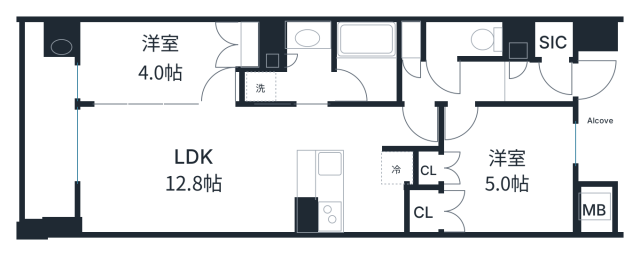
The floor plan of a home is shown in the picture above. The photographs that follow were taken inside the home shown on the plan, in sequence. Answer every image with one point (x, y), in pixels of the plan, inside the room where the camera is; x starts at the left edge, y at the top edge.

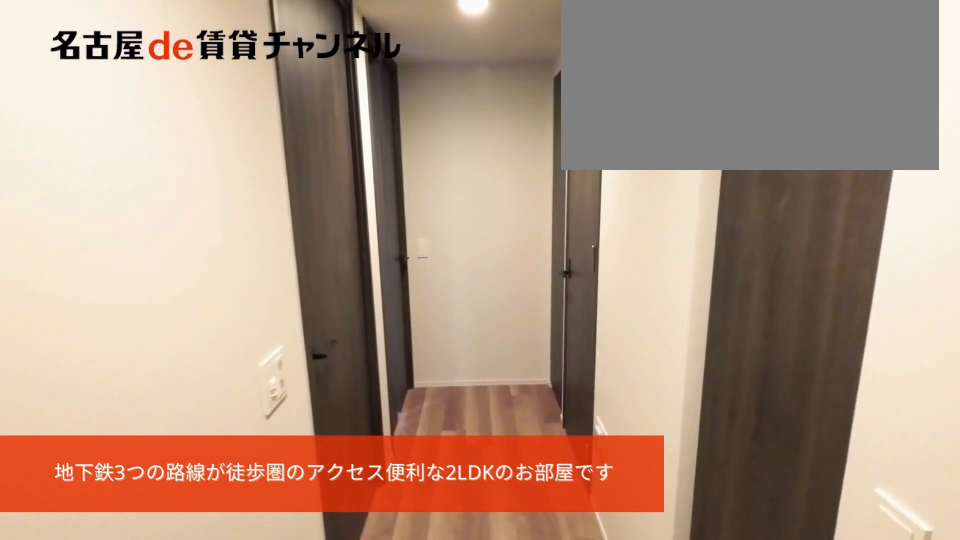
(555, 81)
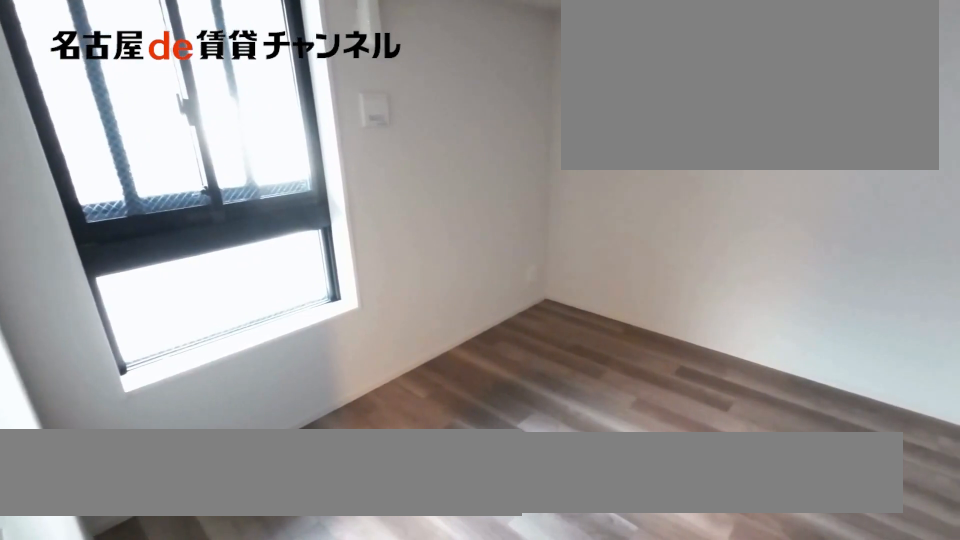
(506, 167)
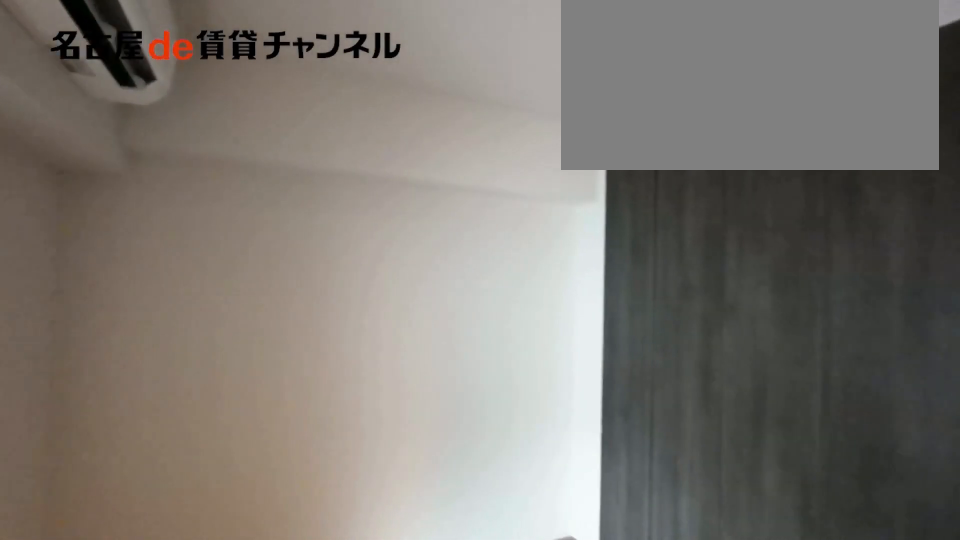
(506, 167)
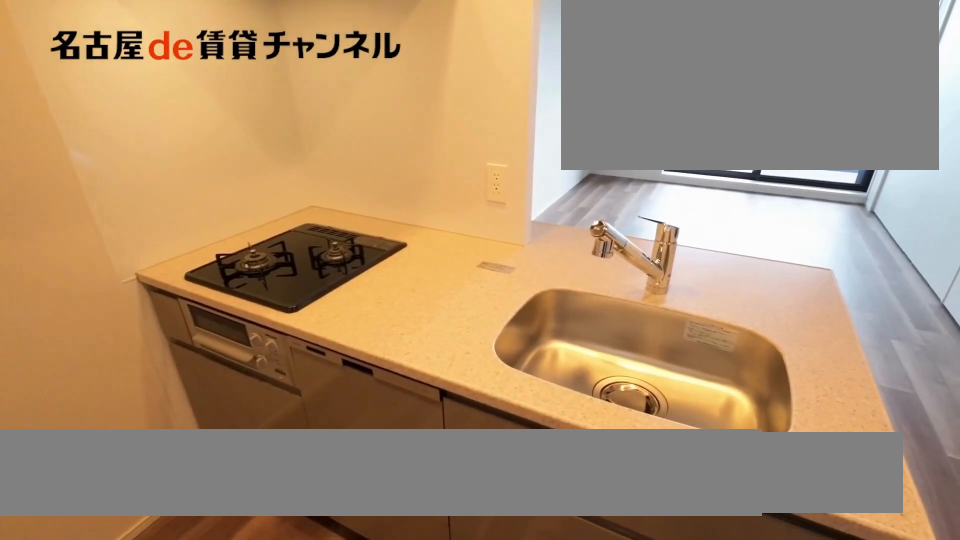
(347, 191)
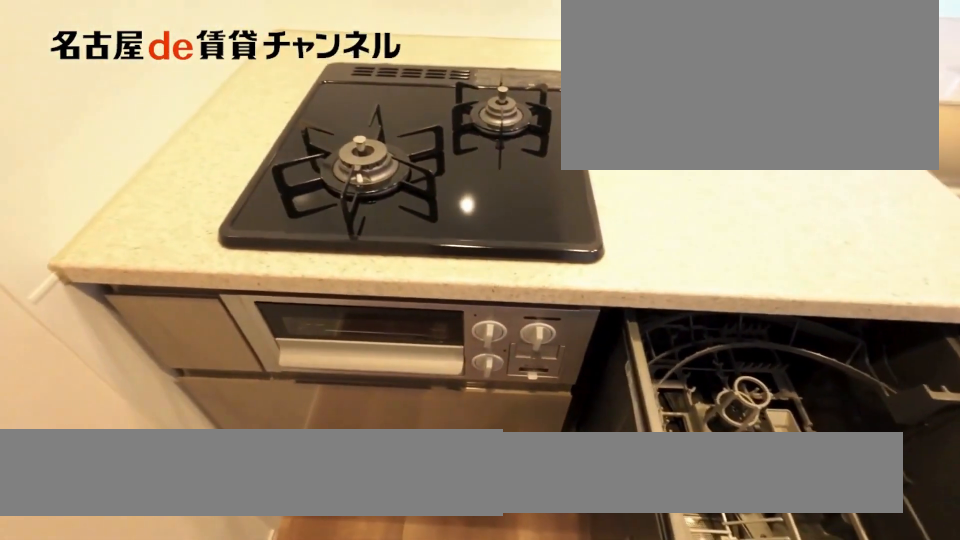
(347, 191)
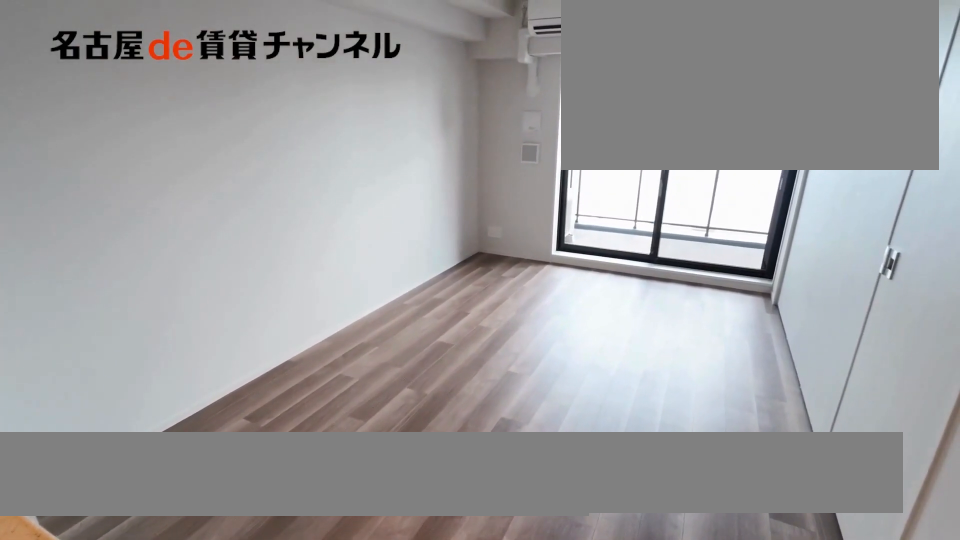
(184, 168)
